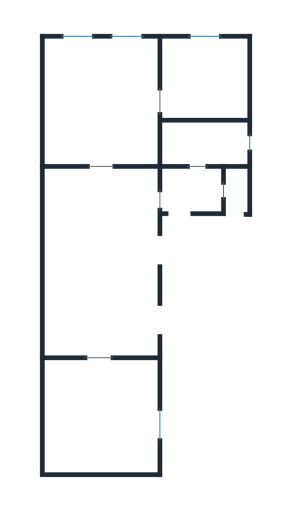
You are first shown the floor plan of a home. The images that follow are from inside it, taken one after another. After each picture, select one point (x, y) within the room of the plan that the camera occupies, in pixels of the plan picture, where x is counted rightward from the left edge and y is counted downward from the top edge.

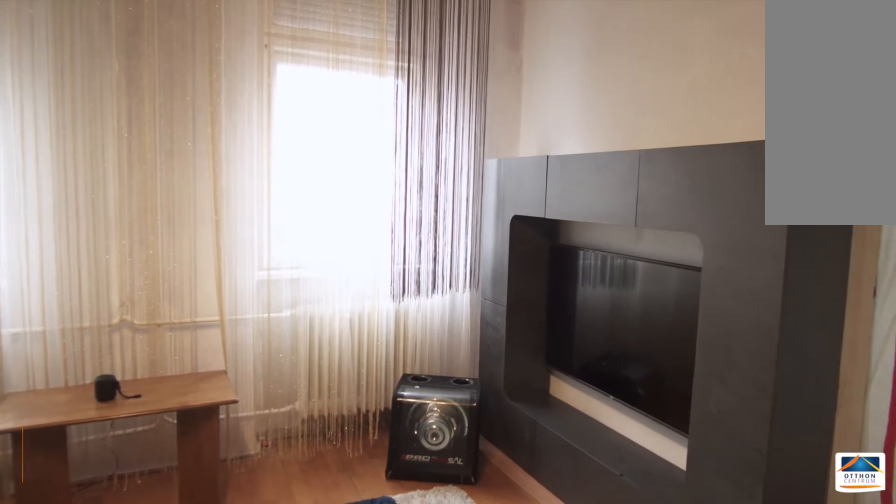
(95, 94)
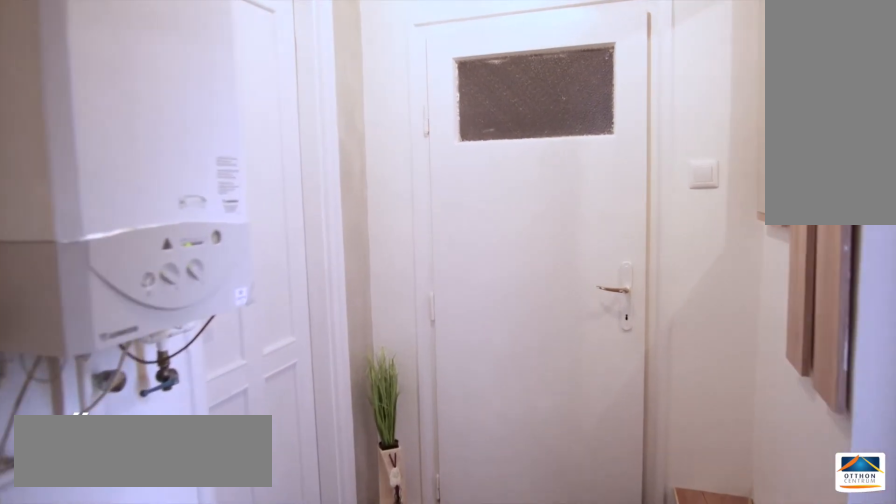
(187, 190)
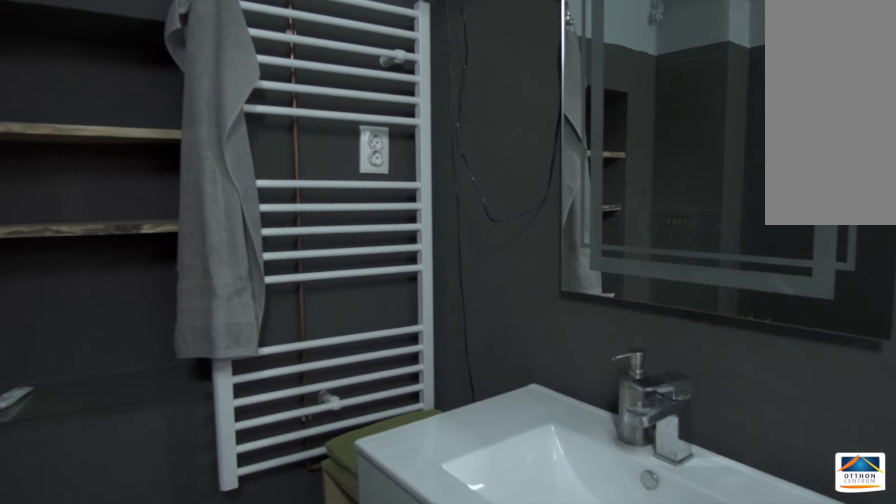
(208, 143)
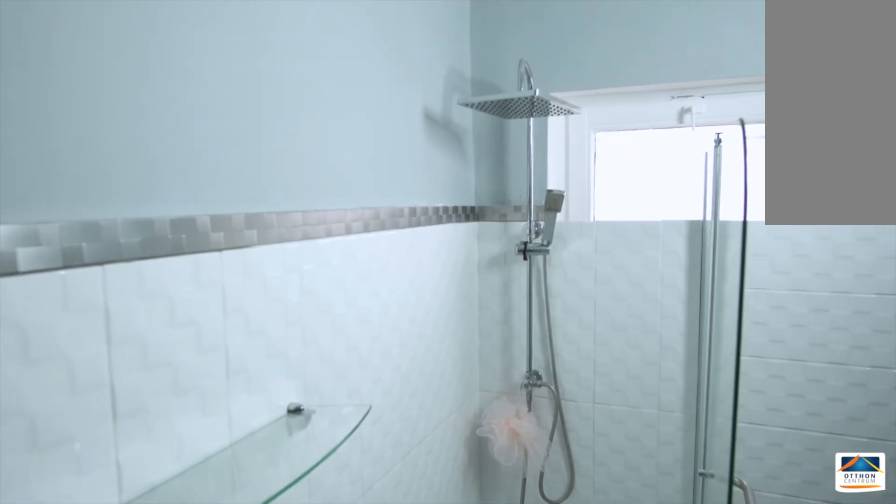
(208, 143)
